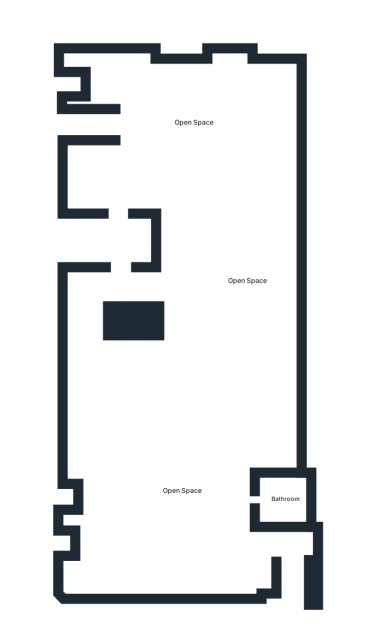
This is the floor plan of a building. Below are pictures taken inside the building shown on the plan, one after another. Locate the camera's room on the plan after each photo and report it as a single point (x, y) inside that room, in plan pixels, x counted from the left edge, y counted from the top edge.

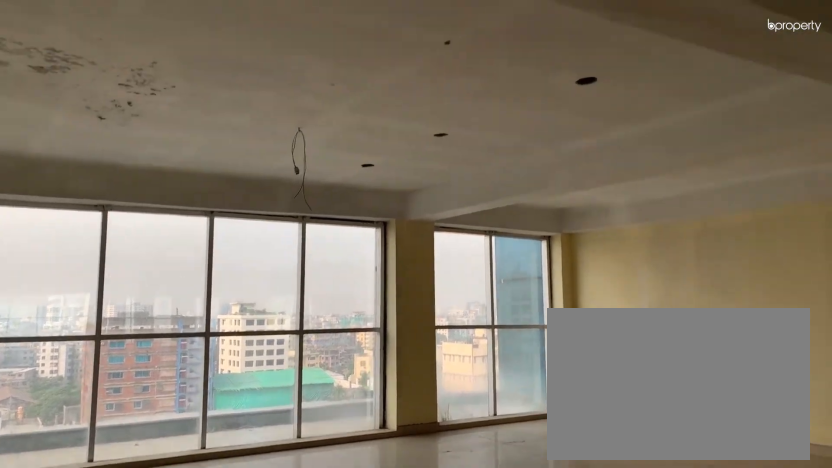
(195, 122)
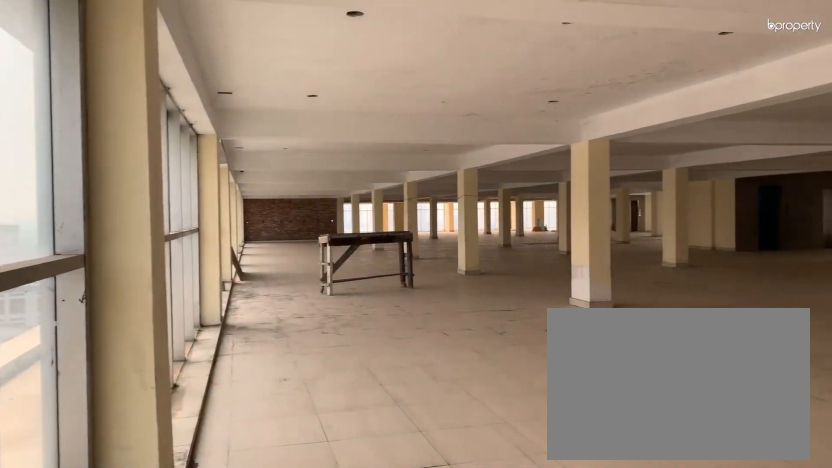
(195, 122)
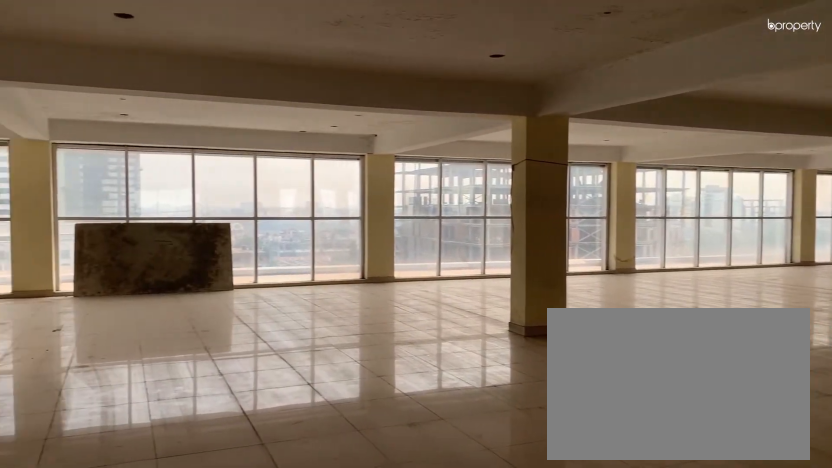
(245, 282)
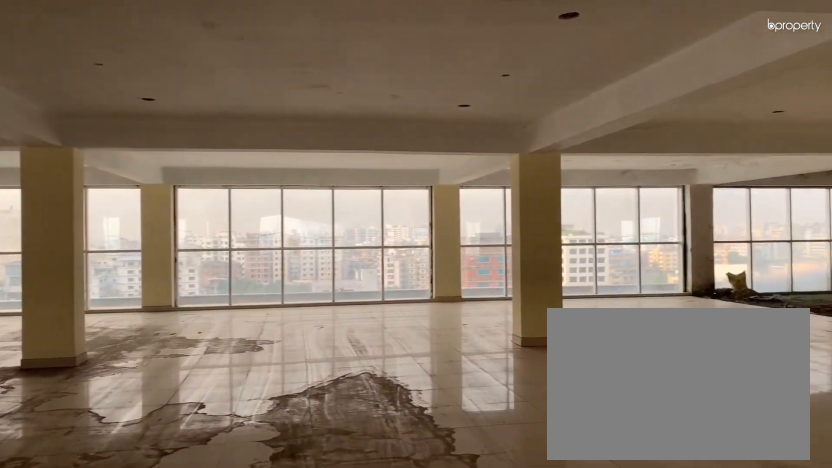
(246, 281)
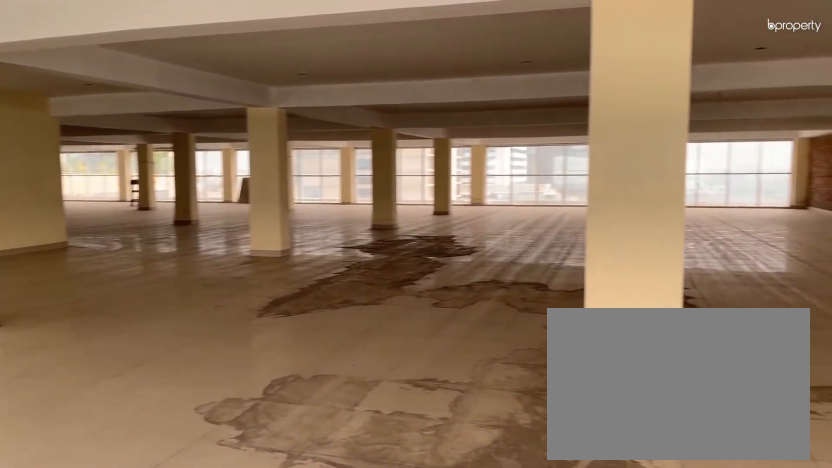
(181, 491)
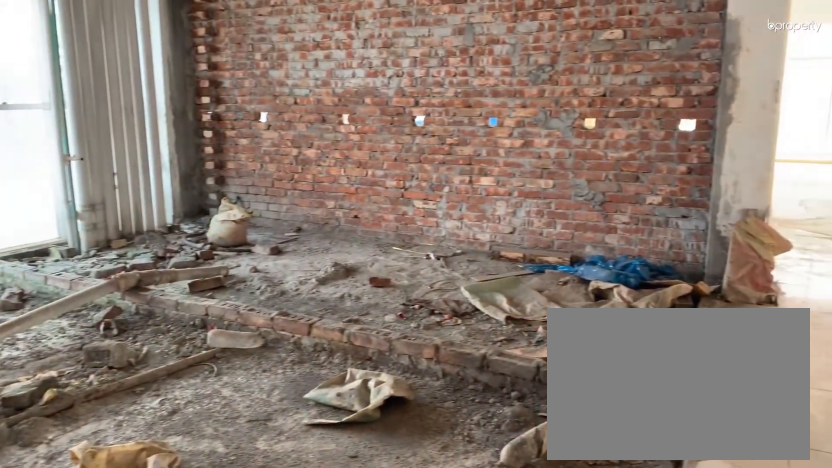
(285, 498)
